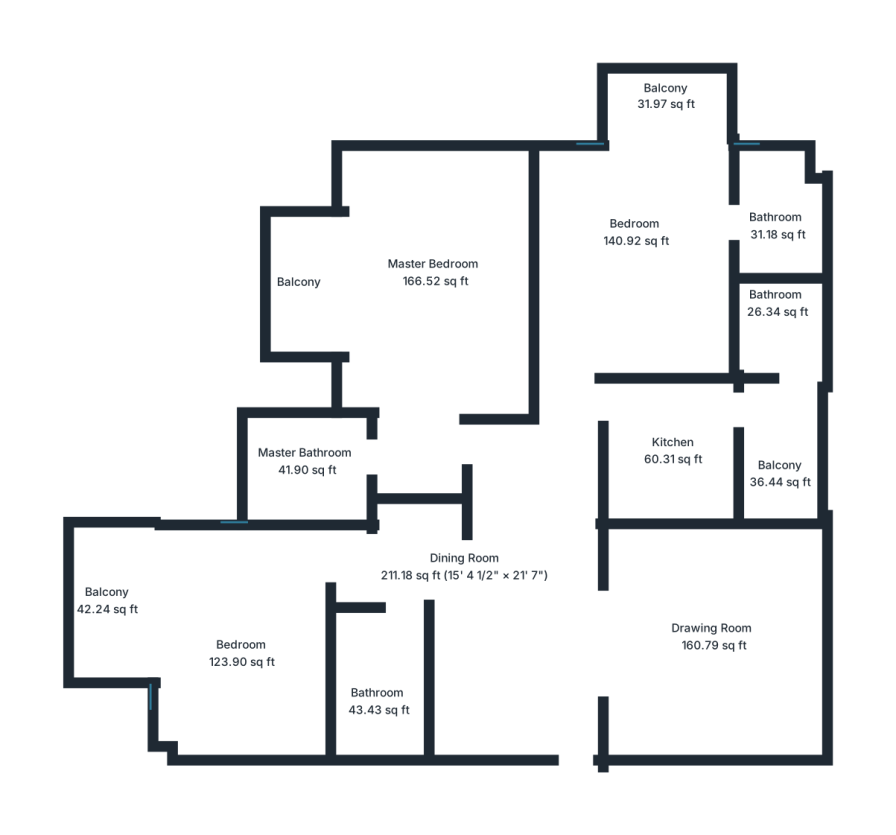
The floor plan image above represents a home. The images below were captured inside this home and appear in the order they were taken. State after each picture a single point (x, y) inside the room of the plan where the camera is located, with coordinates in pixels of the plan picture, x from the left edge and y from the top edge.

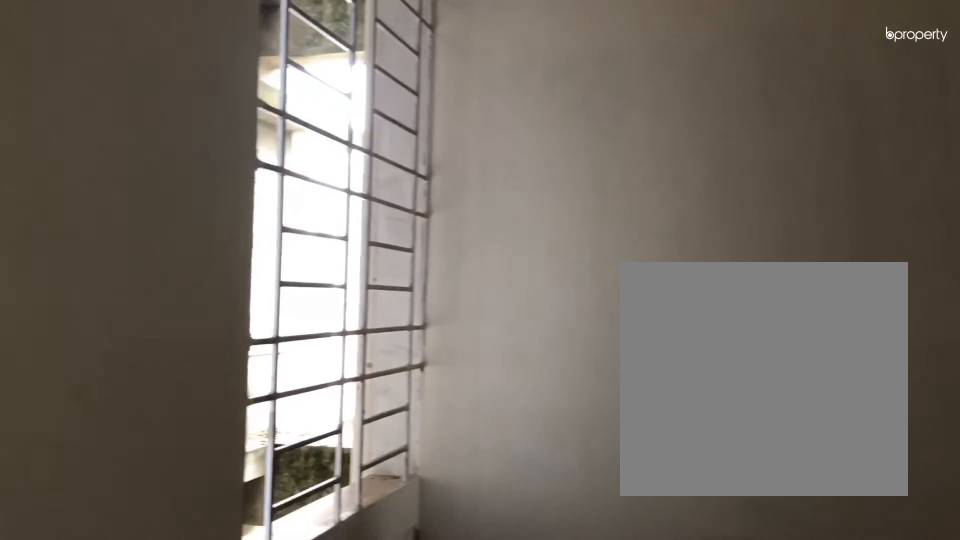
(507, 668)
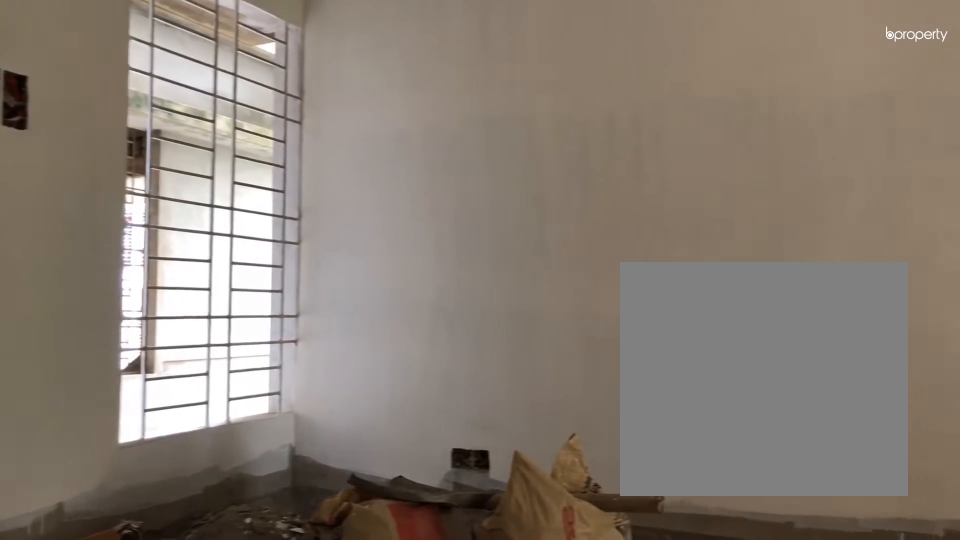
(507, 668)
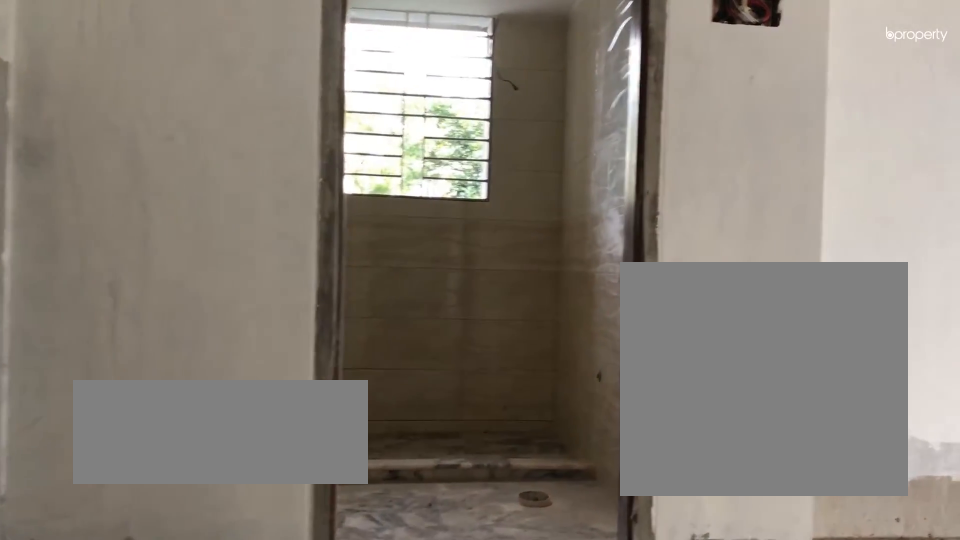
(437, 274)
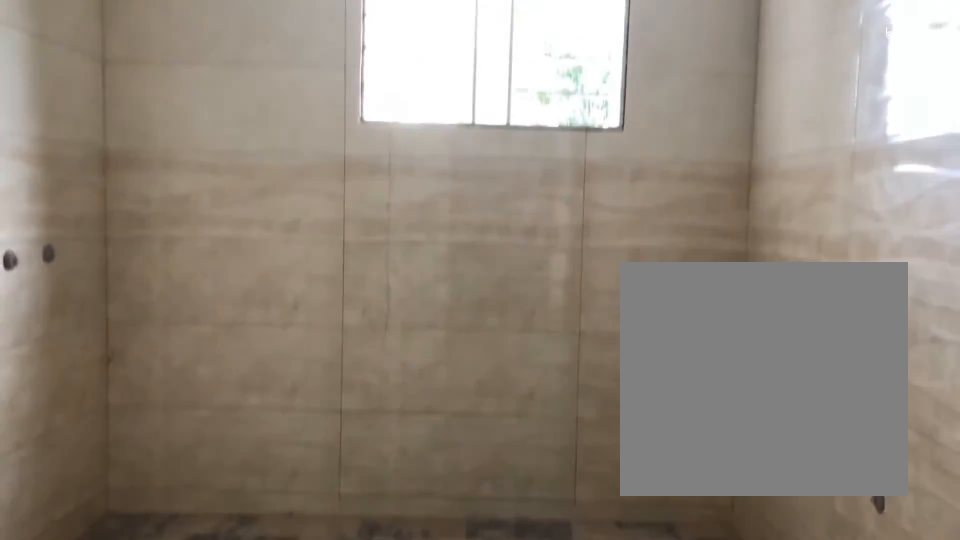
(312, 456)
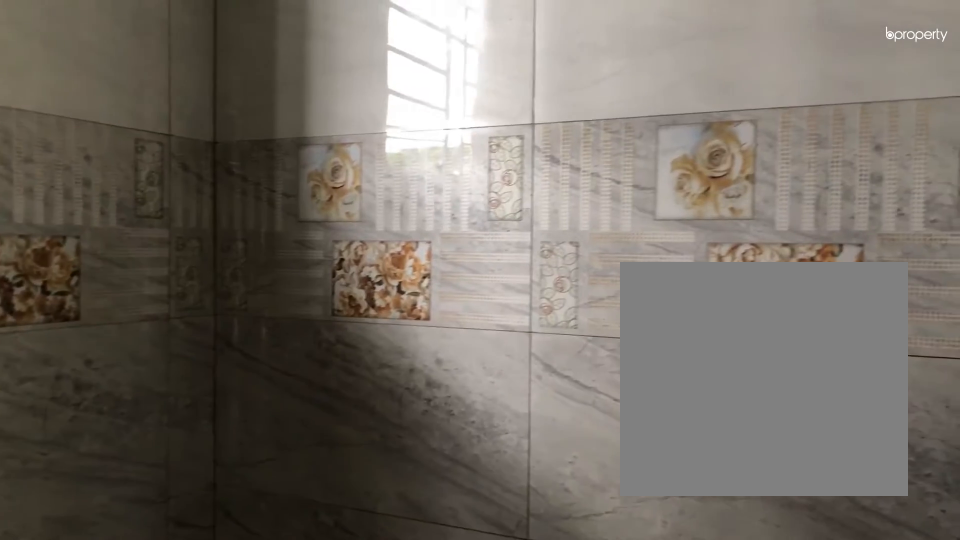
(775, 224)
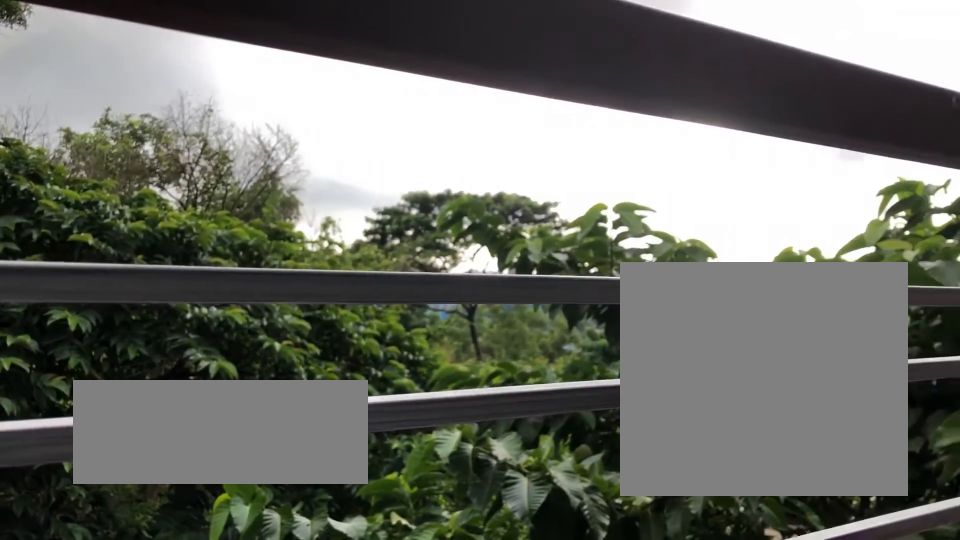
(669, 105)
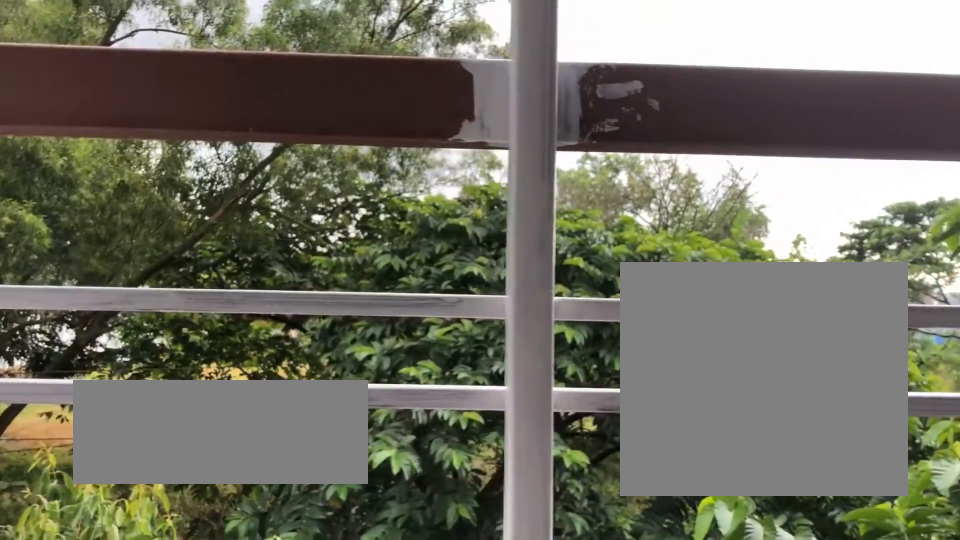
(669, 105)
